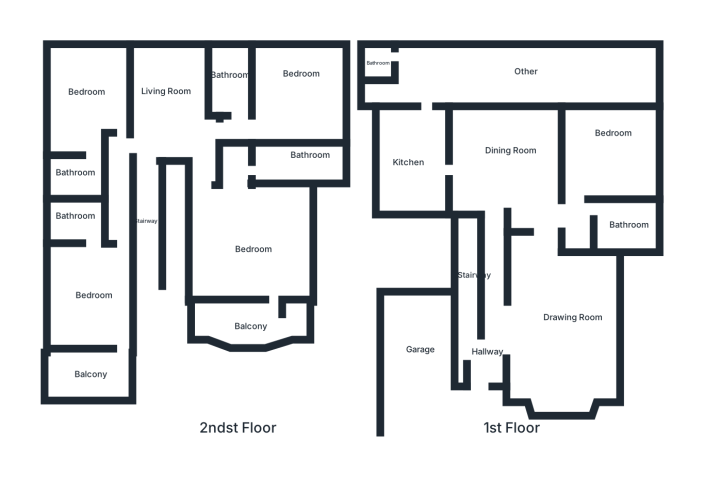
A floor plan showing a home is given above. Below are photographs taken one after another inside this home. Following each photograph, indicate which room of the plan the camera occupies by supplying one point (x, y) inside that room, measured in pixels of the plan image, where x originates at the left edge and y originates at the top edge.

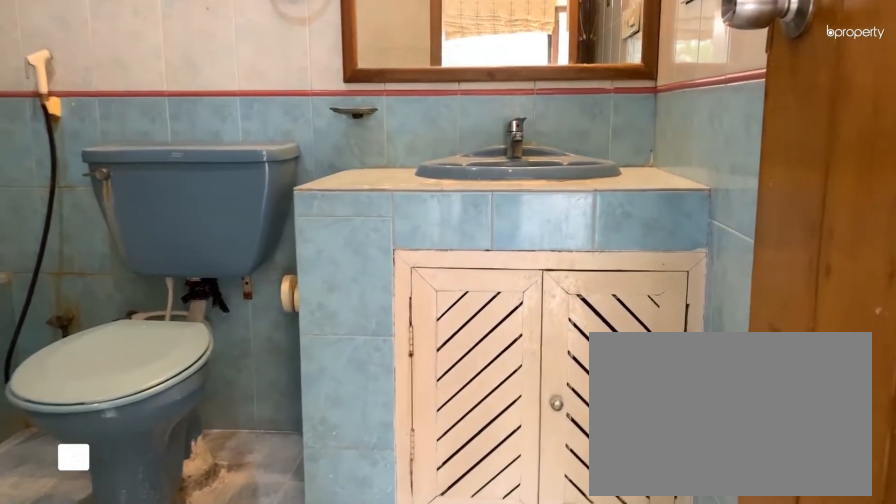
(80, 231)
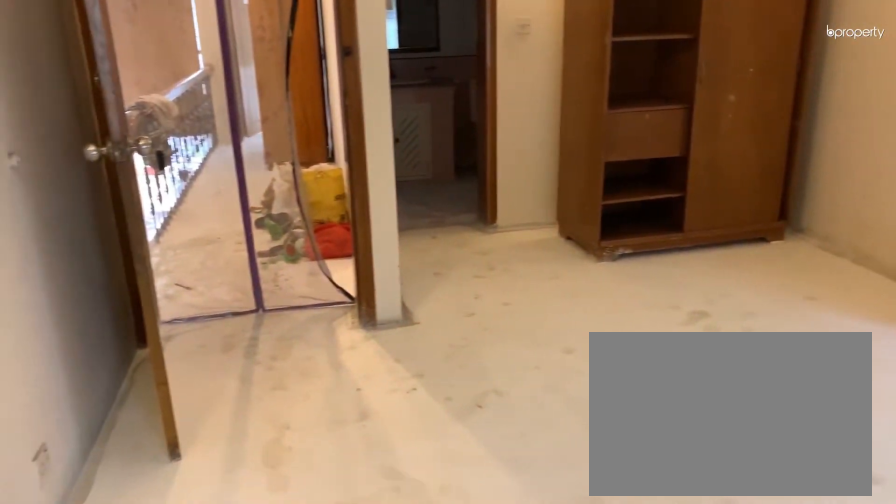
(85, 92)
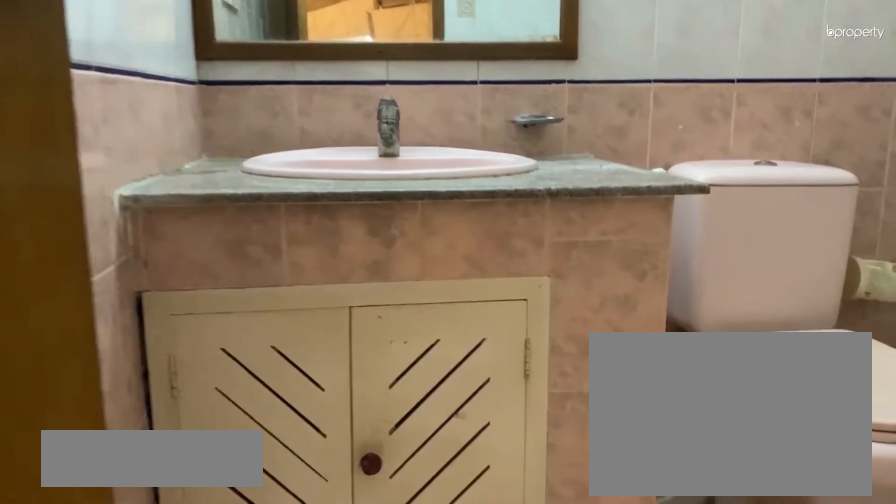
(70, 182)
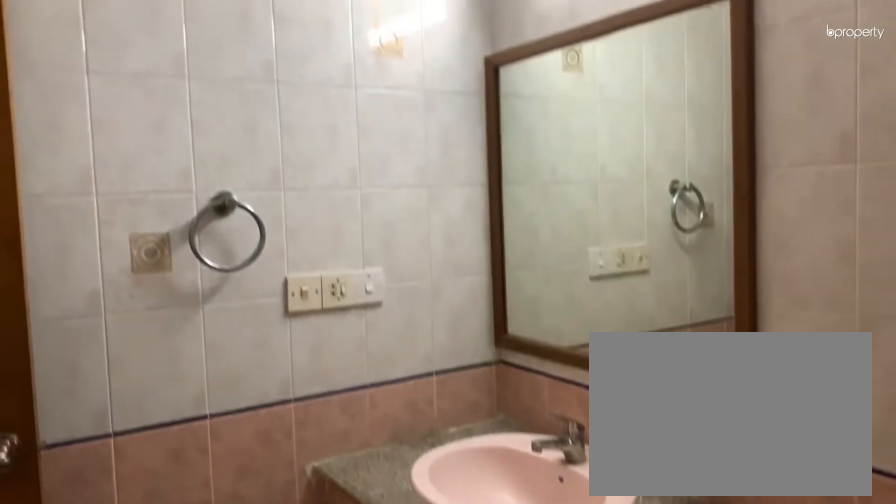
(70, 182)
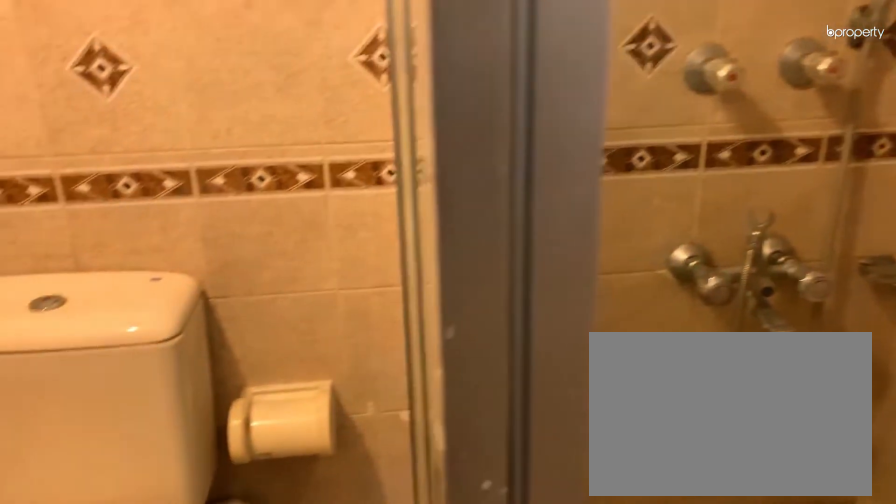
(232, 78)
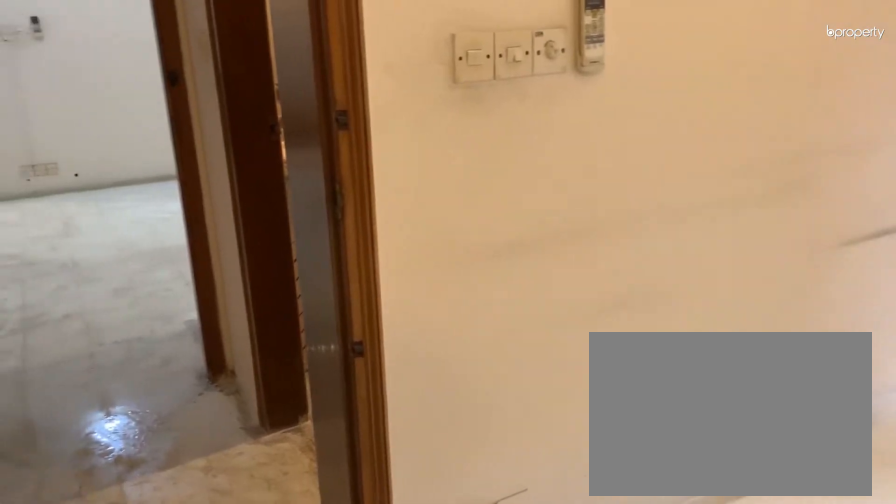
(300, 84)
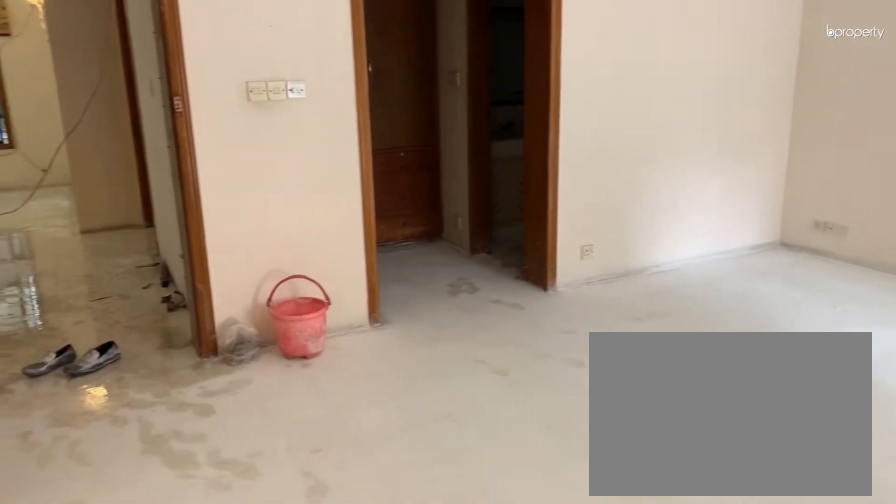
(243, 251)
